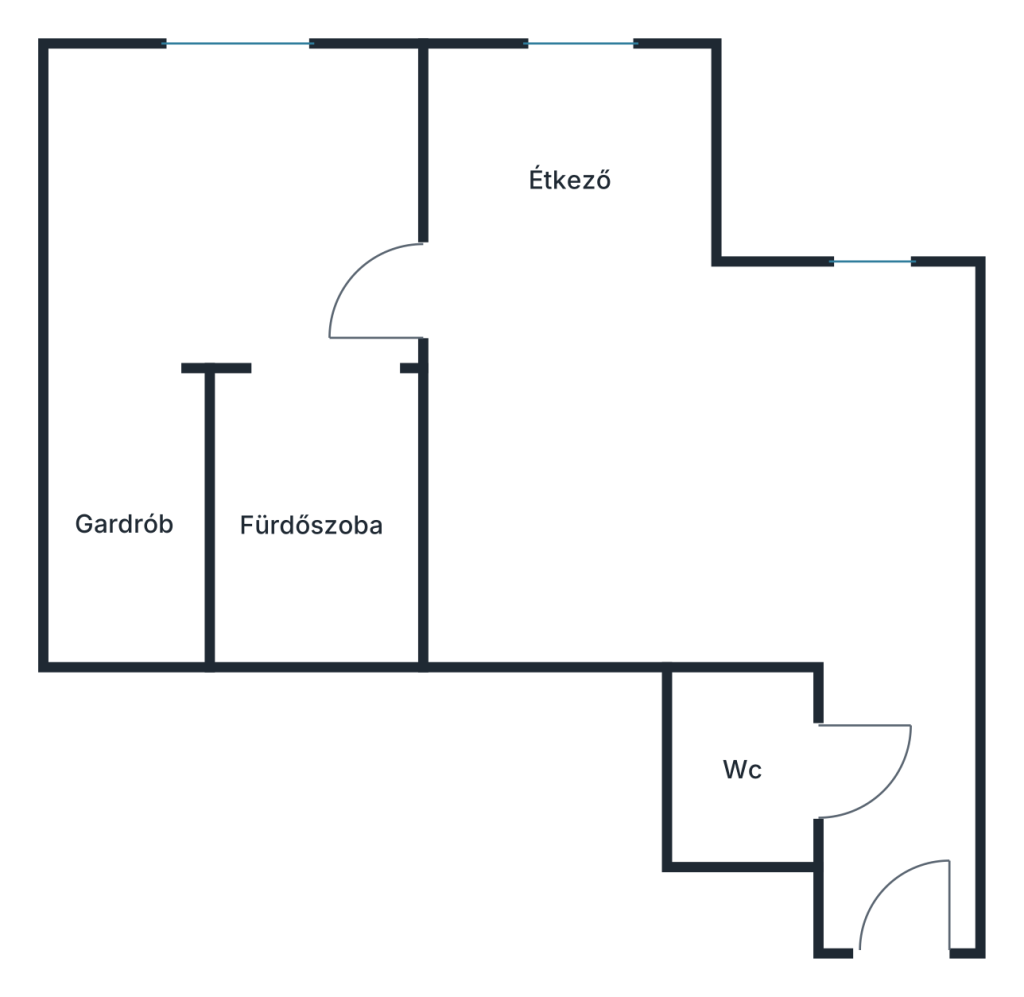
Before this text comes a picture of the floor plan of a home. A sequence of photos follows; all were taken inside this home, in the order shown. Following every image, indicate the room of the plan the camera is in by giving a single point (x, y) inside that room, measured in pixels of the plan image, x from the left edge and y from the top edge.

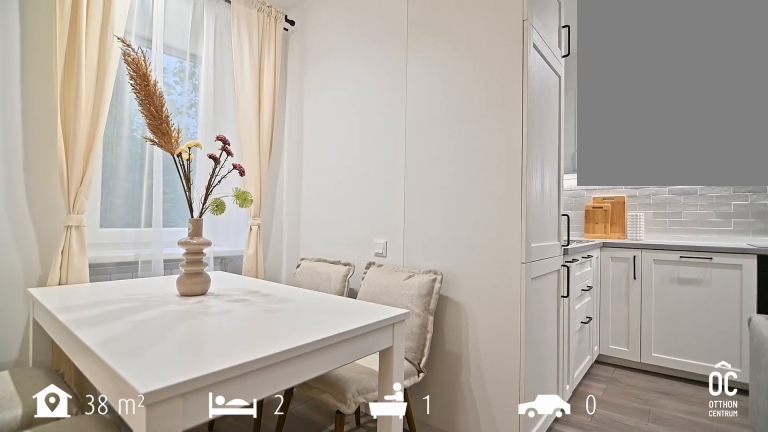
(573, 182)
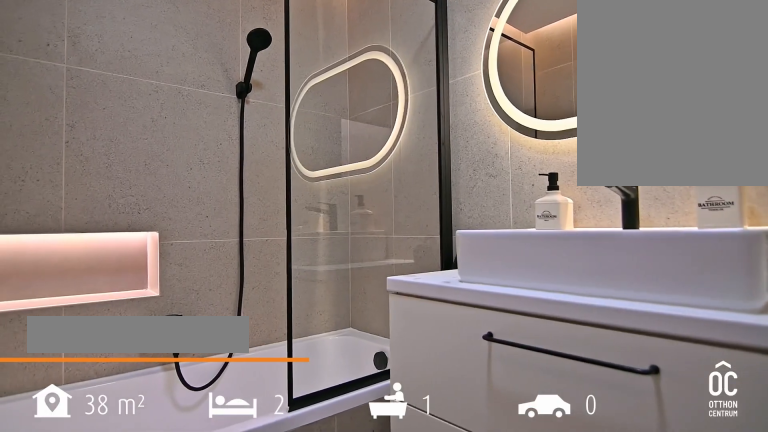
(308, 502)
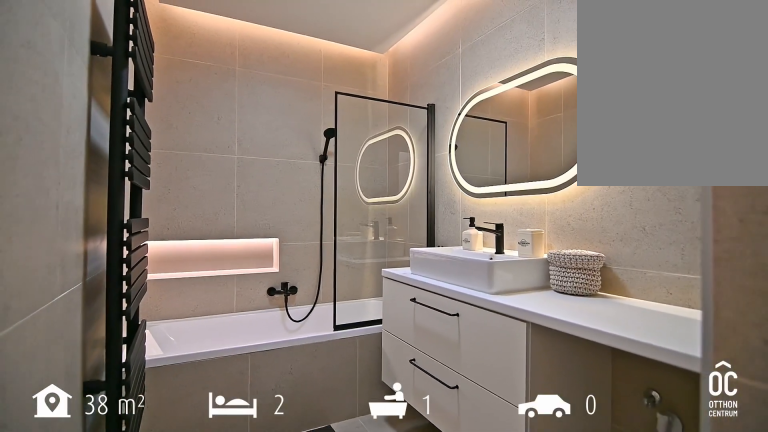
(307, 502)
